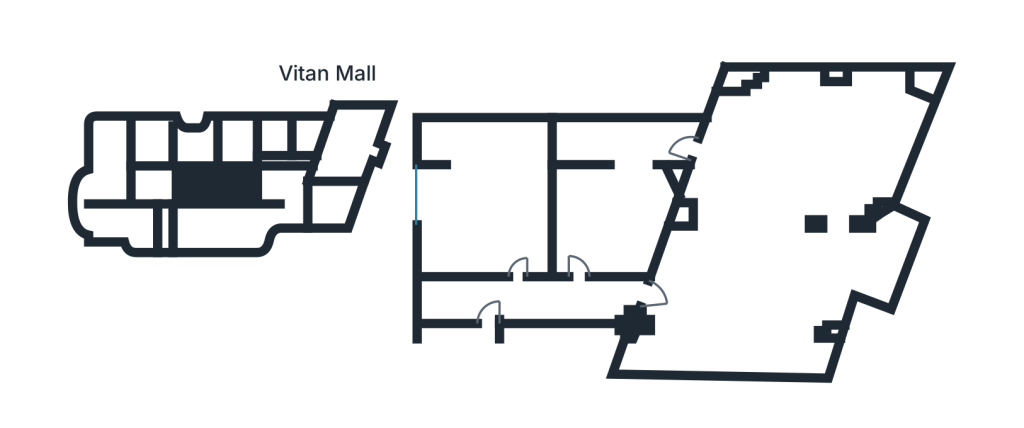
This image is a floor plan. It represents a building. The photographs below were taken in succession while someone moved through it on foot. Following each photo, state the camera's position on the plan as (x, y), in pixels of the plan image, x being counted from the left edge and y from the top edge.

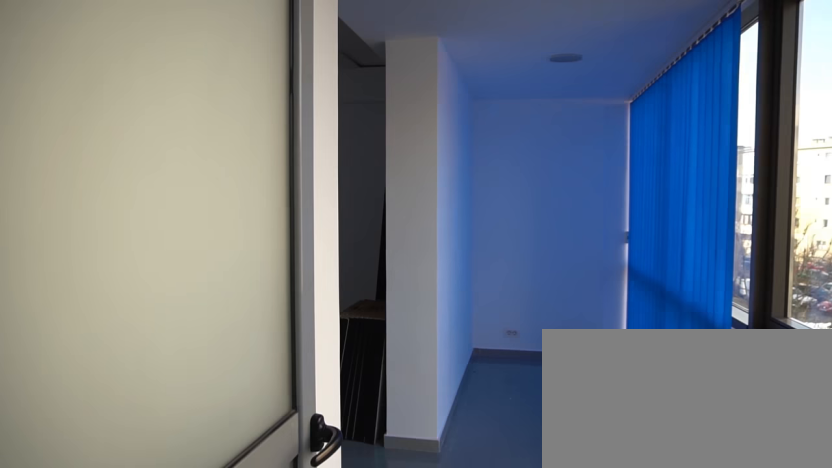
(644, 144)
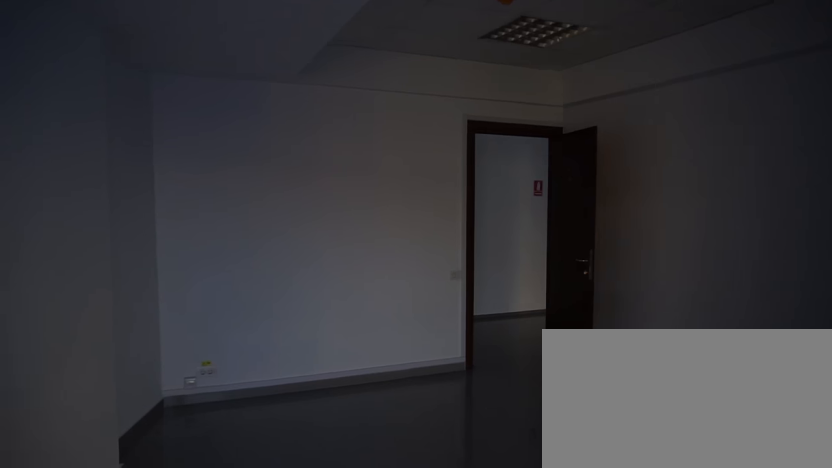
(637, 192)
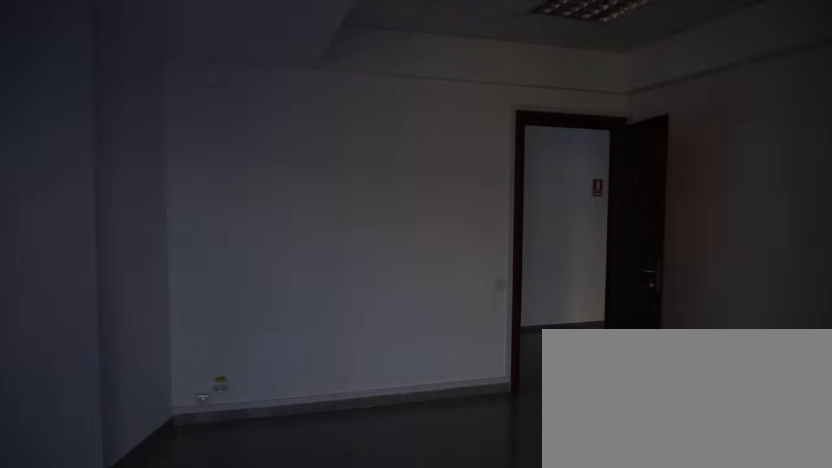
(637, 192)
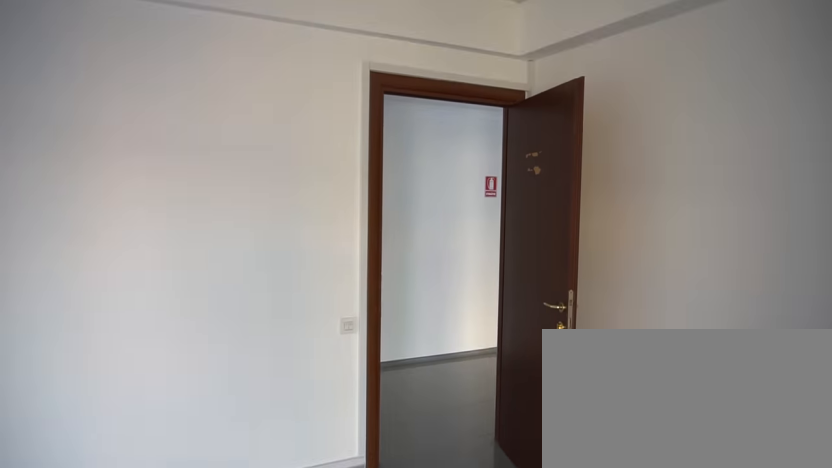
(581, 273)
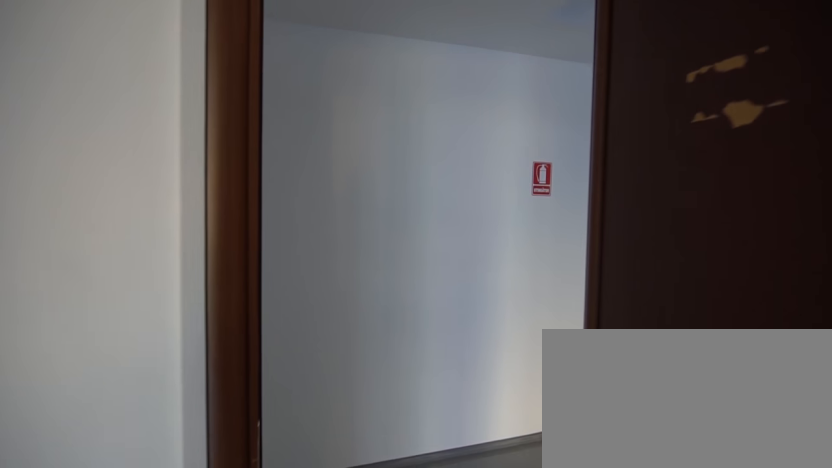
(576, 288)
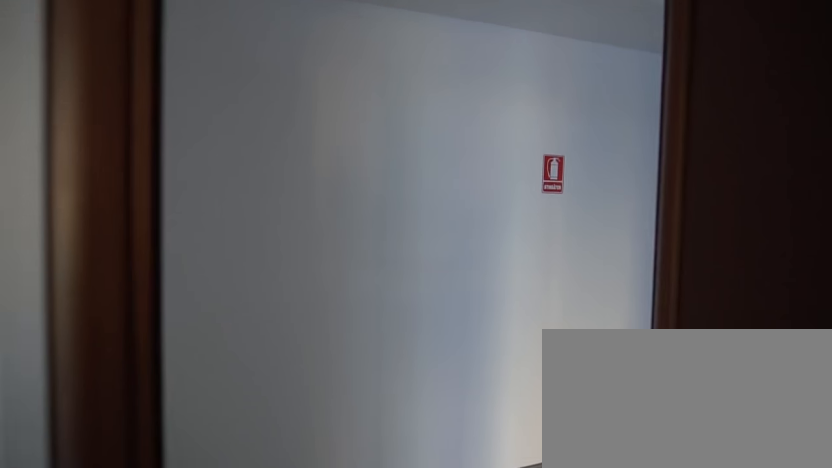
(576, 288)
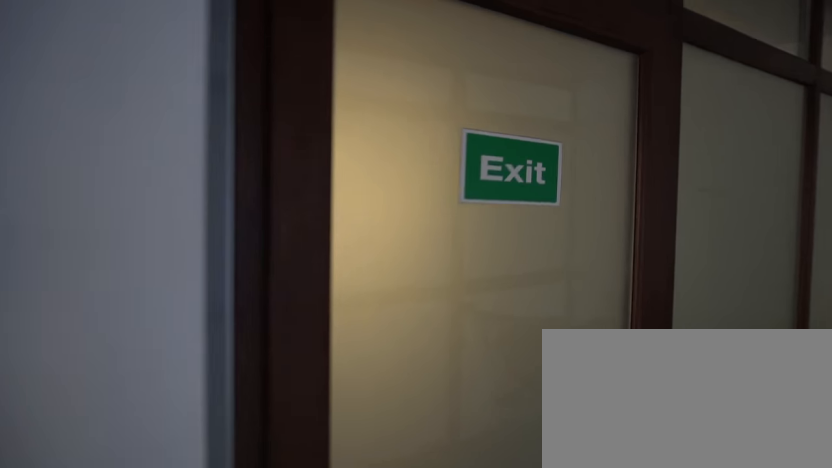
(494, 333)
